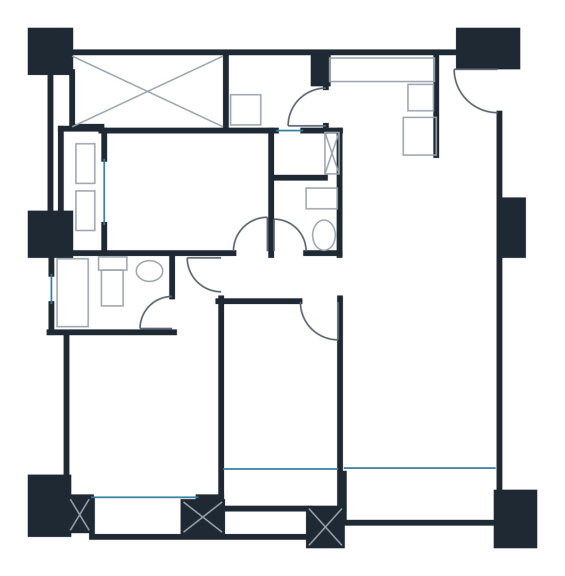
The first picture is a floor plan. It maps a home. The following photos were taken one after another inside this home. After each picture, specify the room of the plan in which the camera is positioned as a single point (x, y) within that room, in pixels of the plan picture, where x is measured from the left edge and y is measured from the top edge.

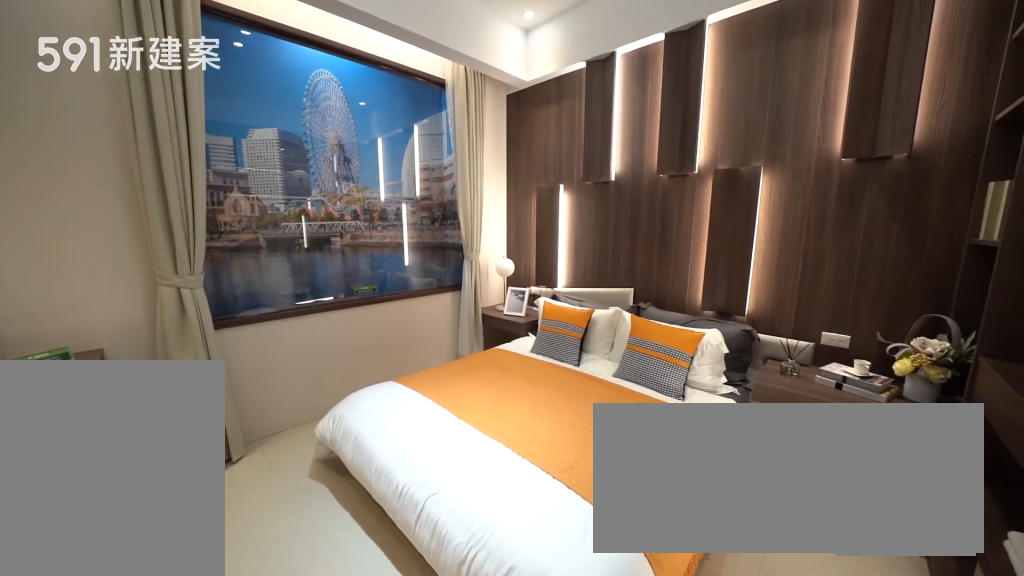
(145, 419)
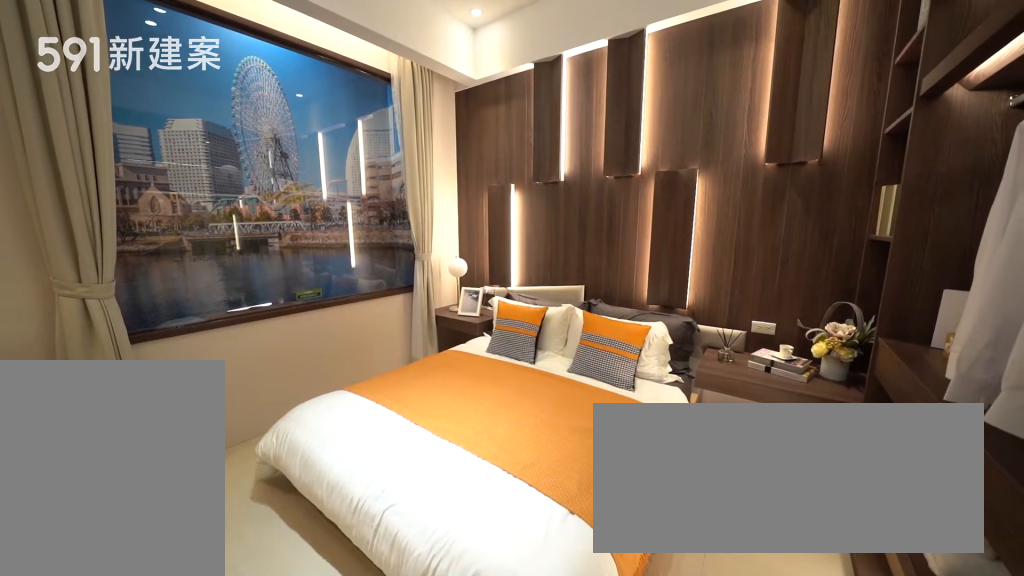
(145, 419)
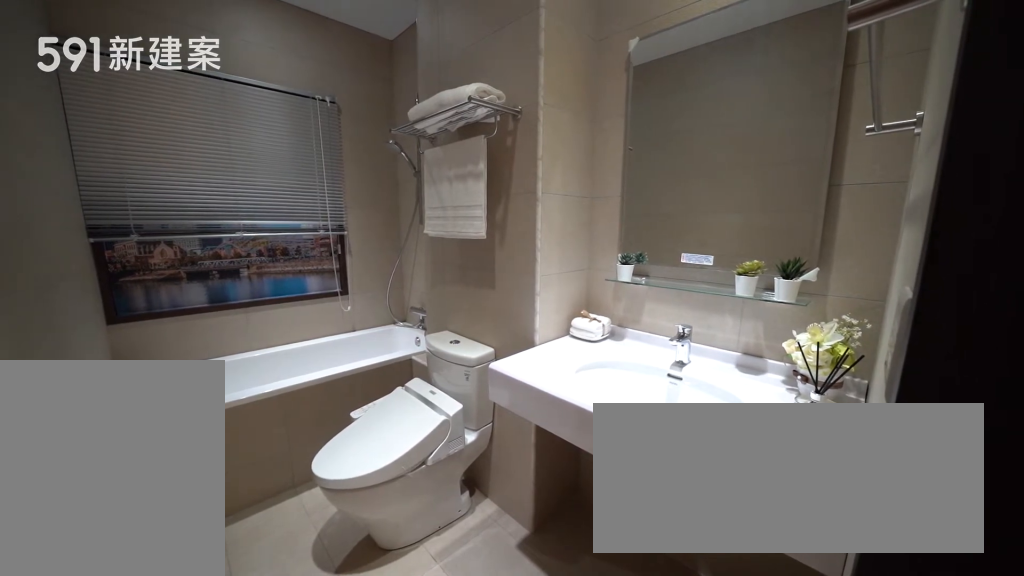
(112, 294)
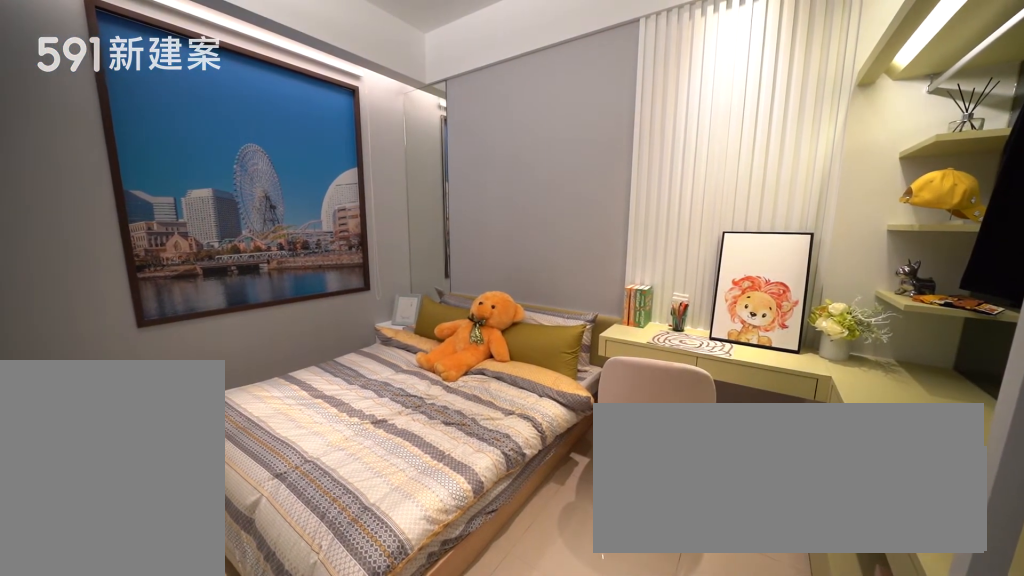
(191, 194)
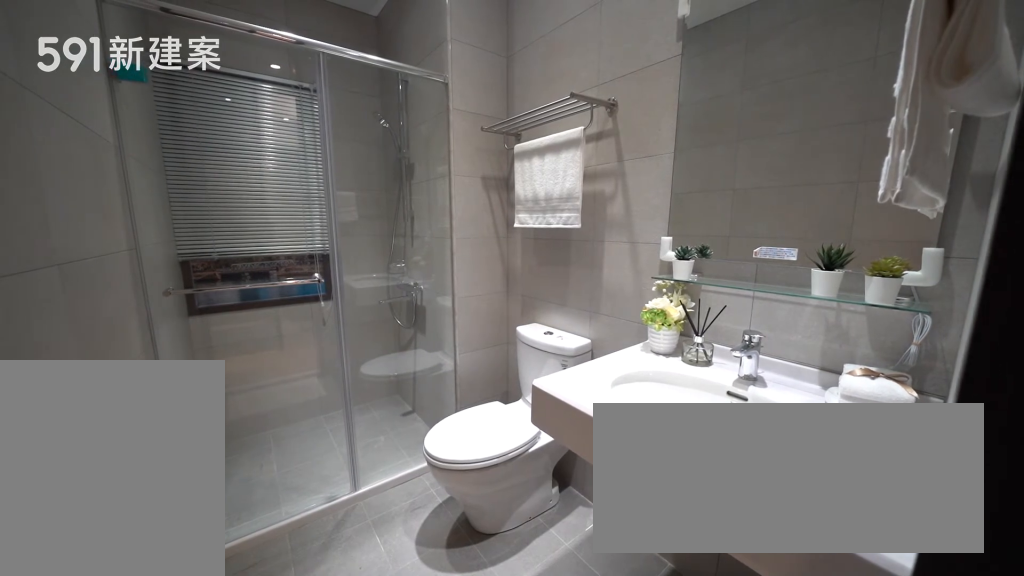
(303, 184)
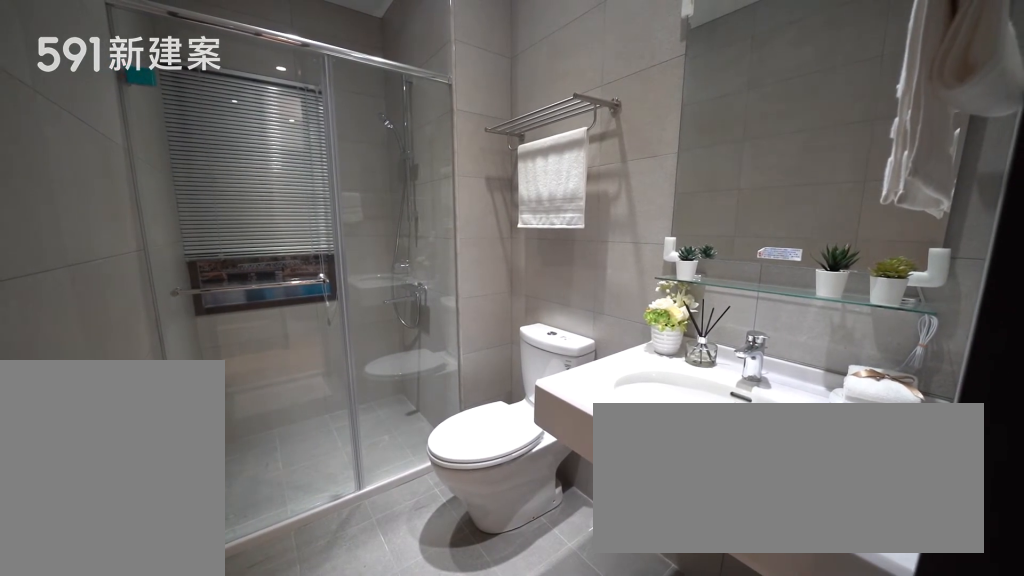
(303, 184)
